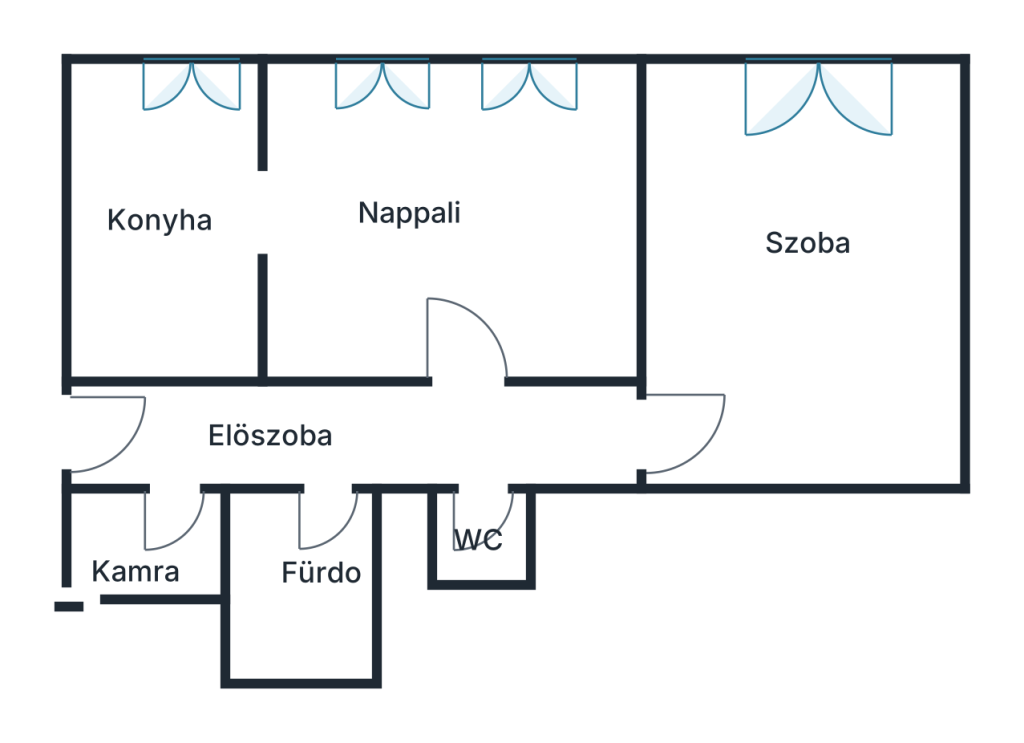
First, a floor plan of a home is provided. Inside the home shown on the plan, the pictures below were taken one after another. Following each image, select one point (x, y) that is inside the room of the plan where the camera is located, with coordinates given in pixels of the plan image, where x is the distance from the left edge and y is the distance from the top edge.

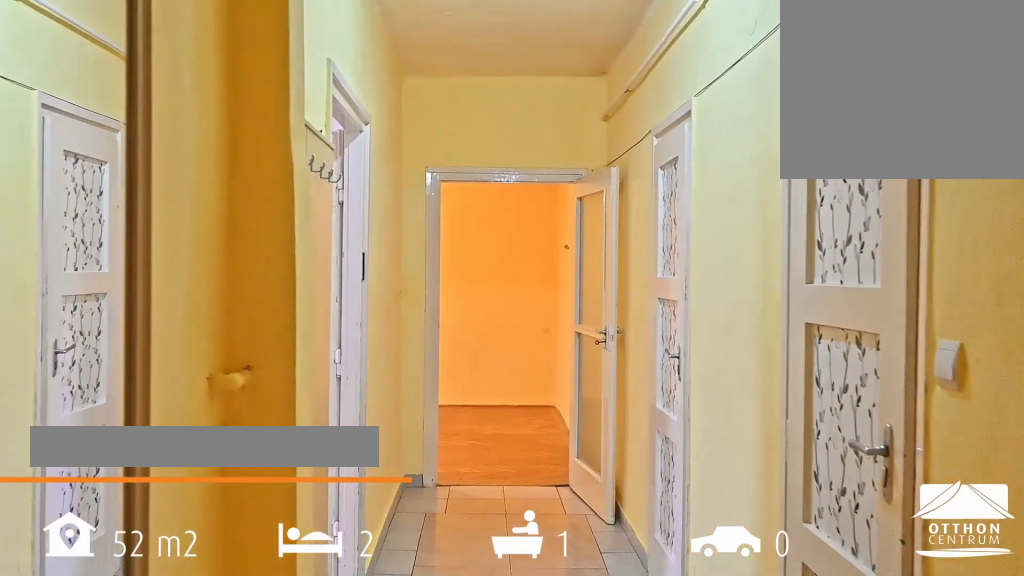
(359, 439)
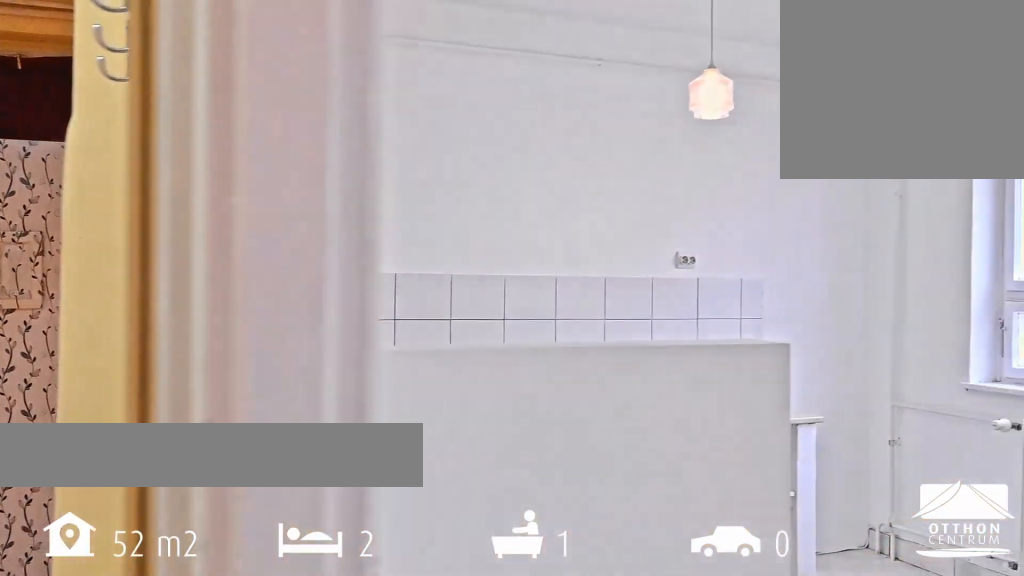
(359, 227)
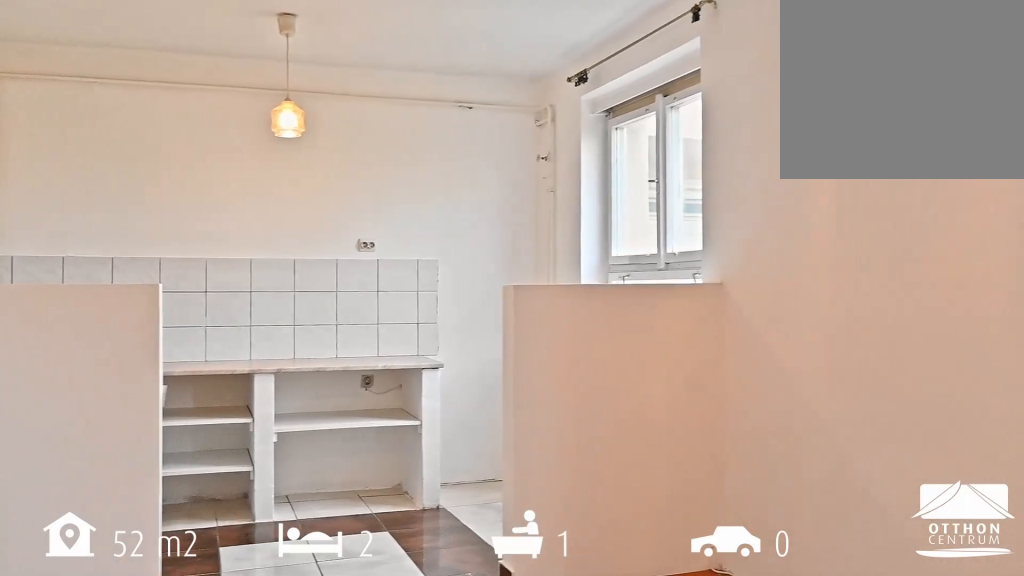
(360, 228)
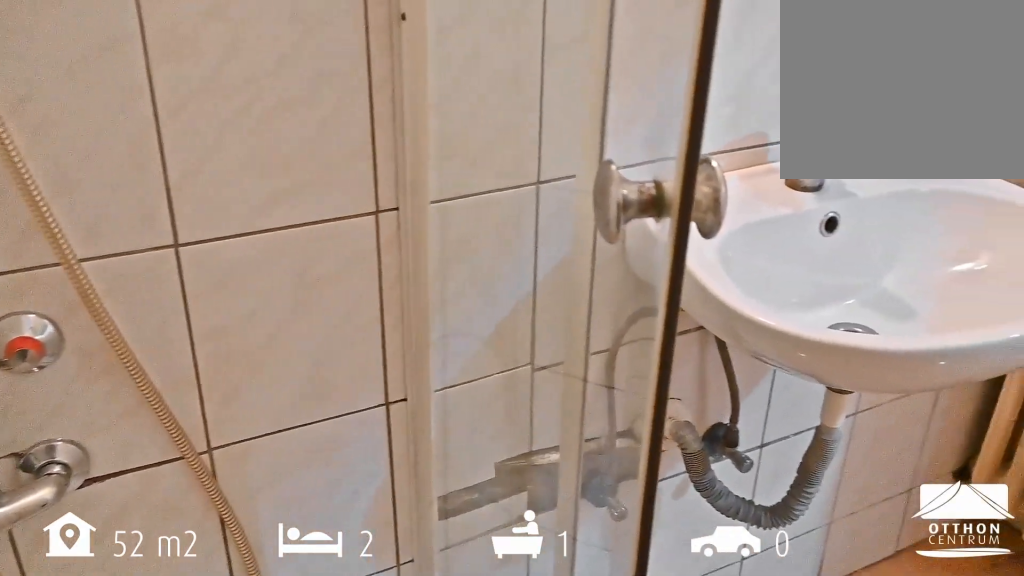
(303, 595)
